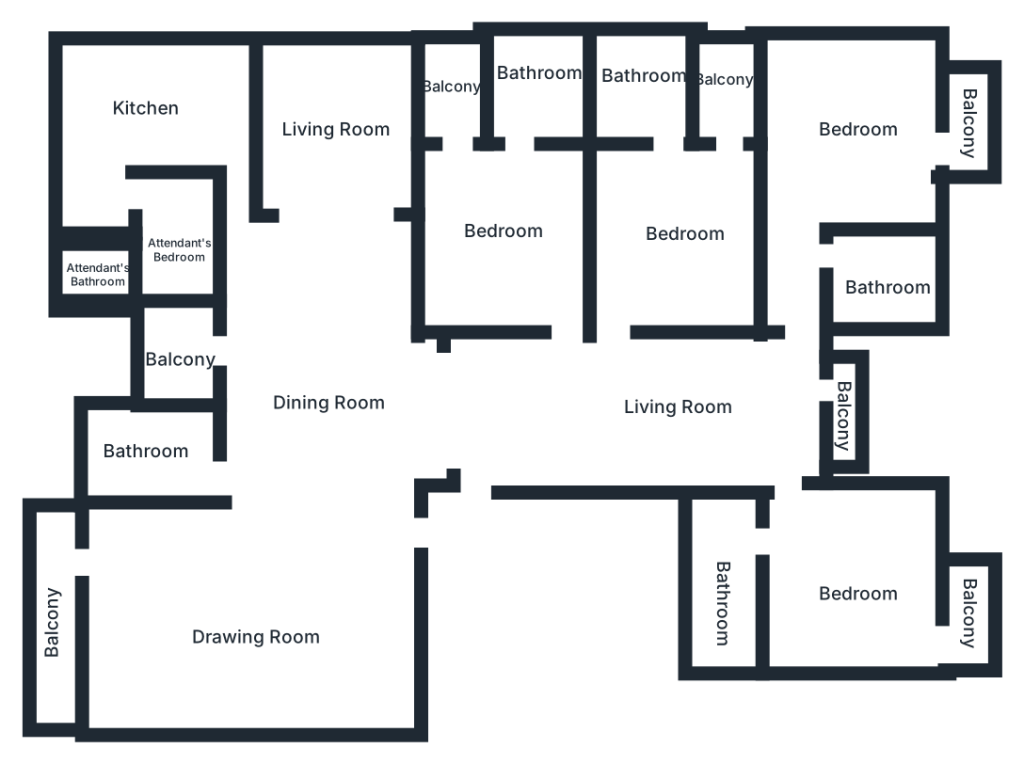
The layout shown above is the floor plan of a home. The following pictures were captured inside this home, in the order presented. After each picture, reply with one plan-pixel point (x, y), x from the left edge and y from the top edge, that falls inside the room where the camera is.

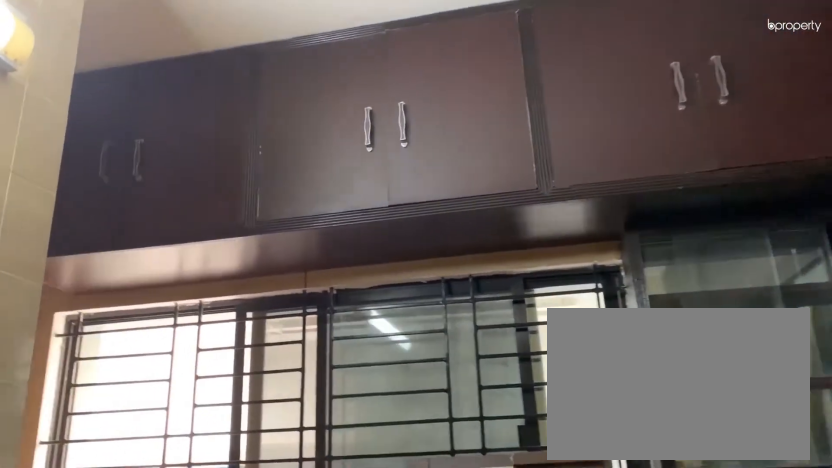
(140, 100)
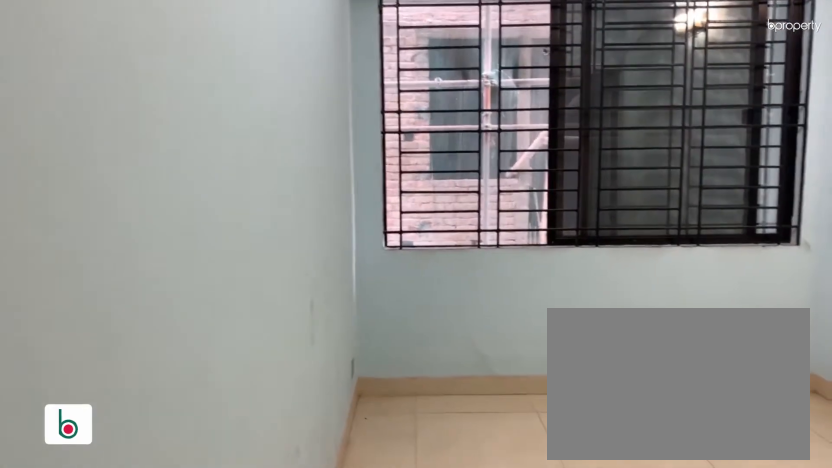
(327, 109)
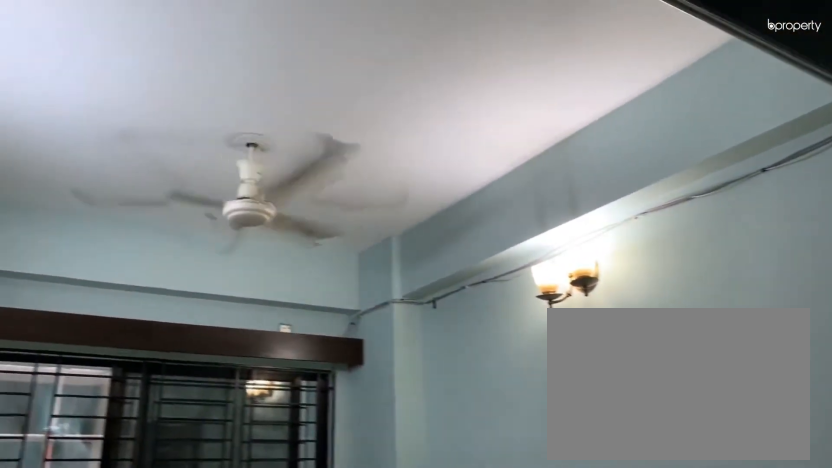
(327, 109)
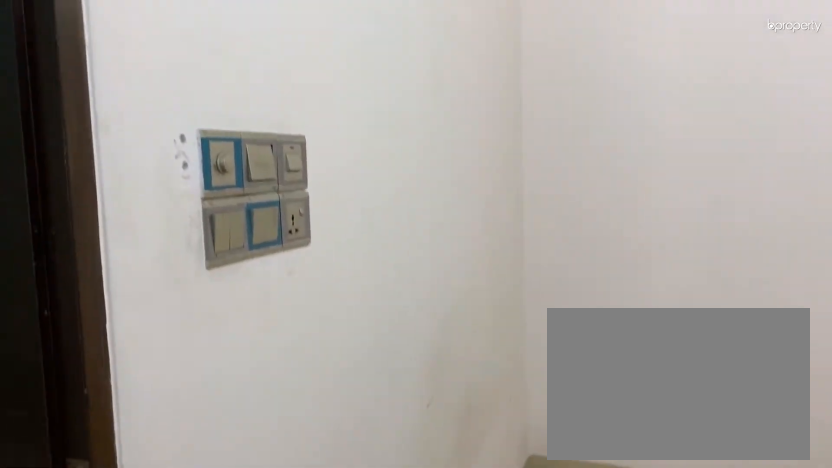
(499, 217)
